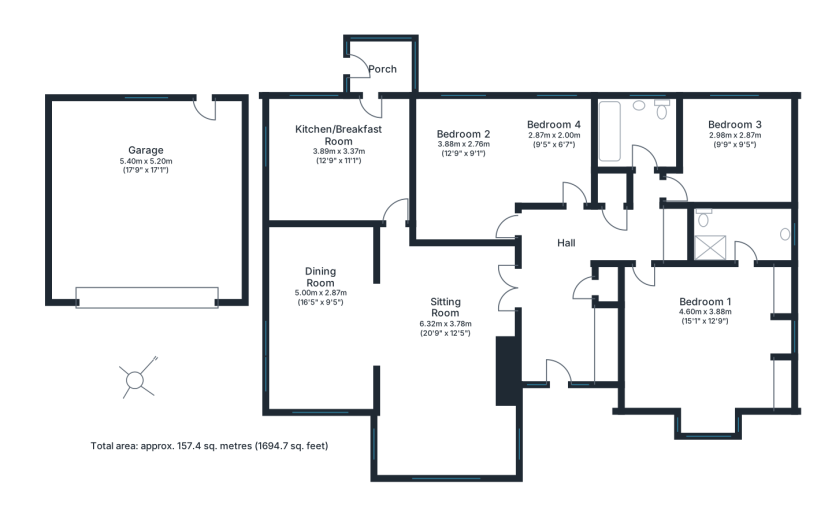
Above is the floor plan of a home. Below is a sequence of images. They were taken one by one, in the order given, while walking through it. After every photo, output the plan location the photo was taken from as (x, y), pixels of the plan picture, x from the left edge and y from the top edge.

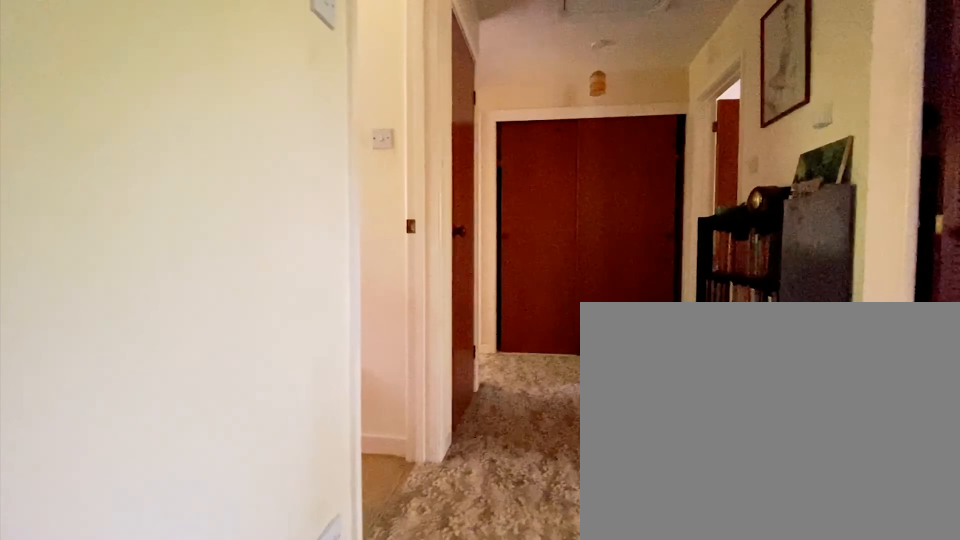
(527, 226)
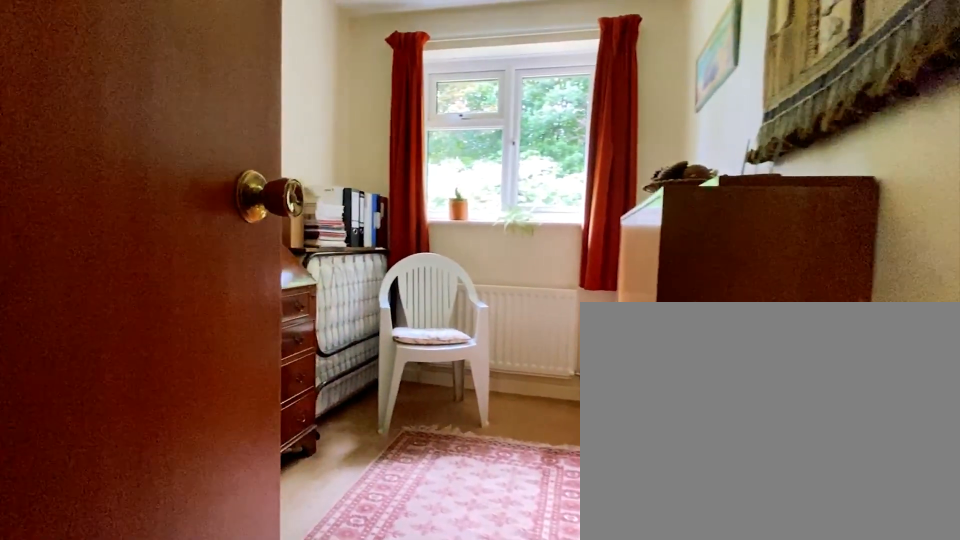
(562, 192)
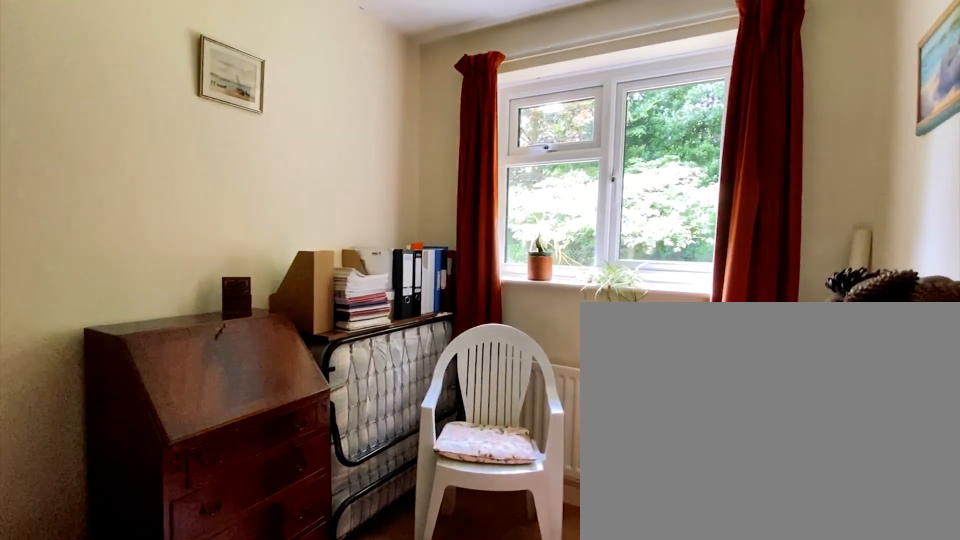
(553, 166)
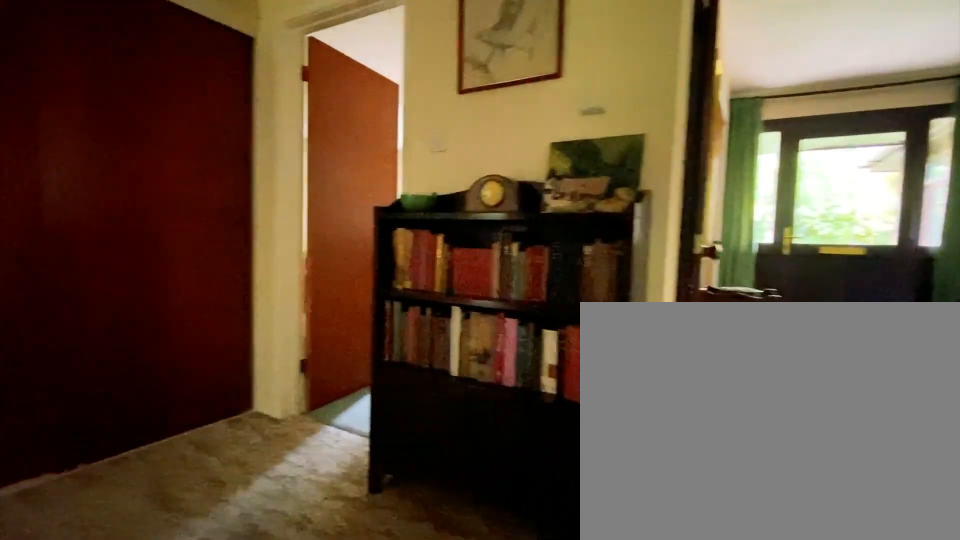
(570, 218)
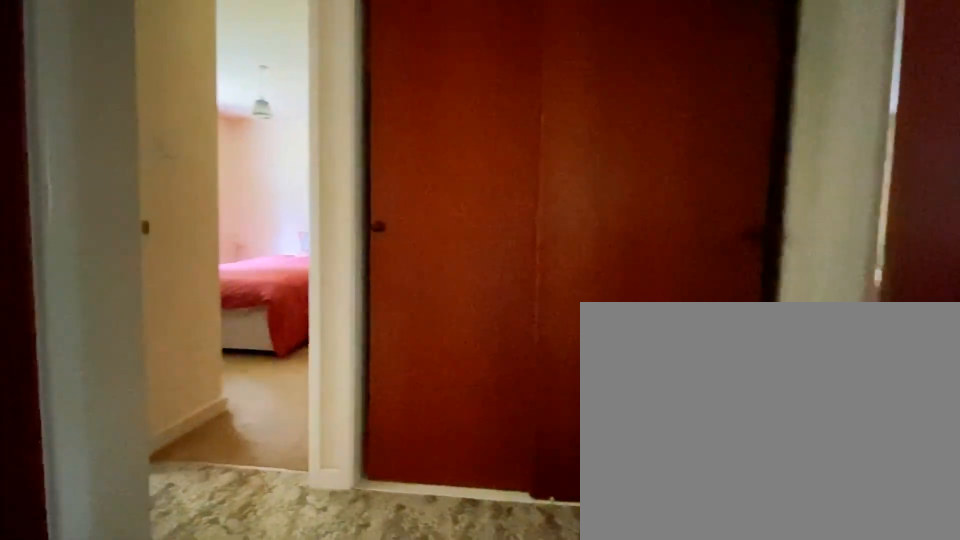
(607, 224)
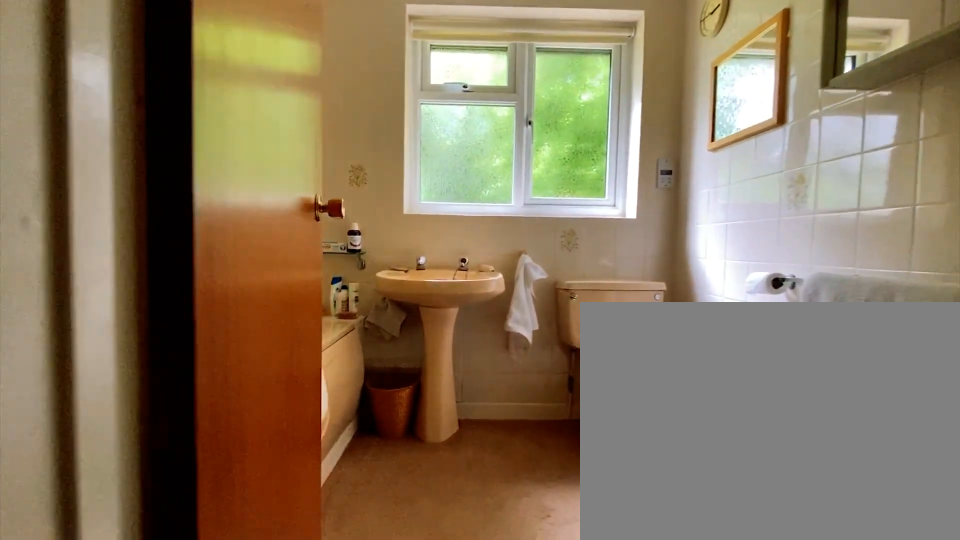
(646, 180)
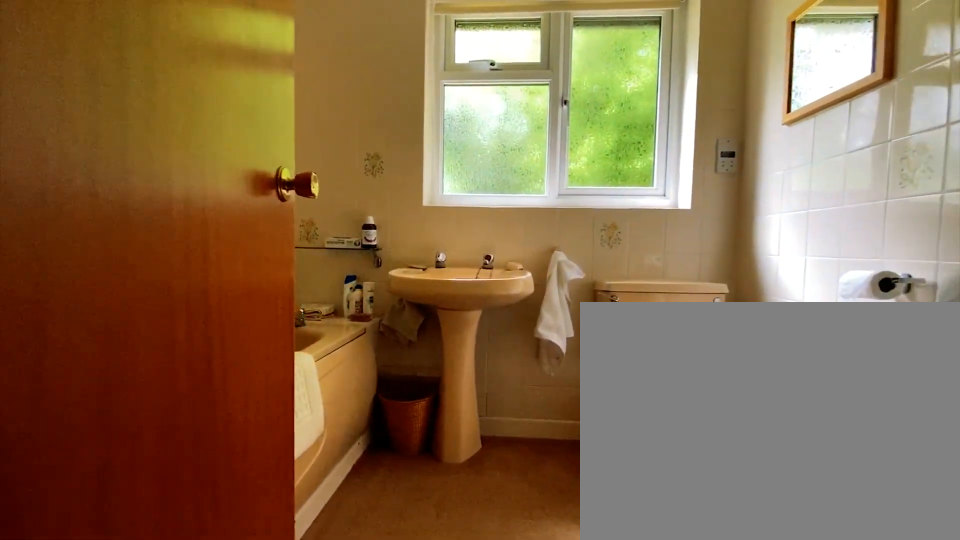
(646, 171)
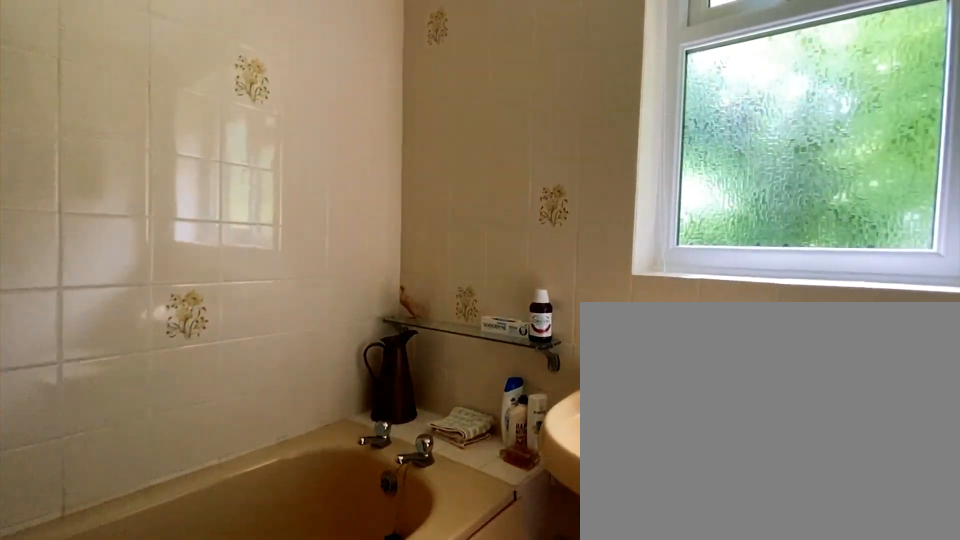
(646, 146)
